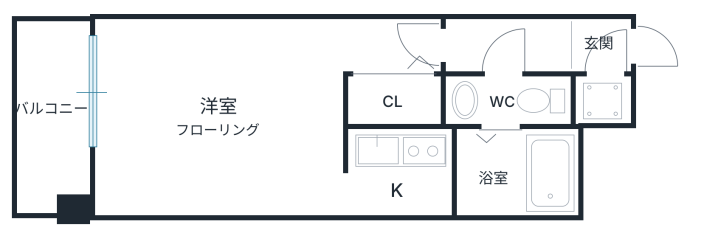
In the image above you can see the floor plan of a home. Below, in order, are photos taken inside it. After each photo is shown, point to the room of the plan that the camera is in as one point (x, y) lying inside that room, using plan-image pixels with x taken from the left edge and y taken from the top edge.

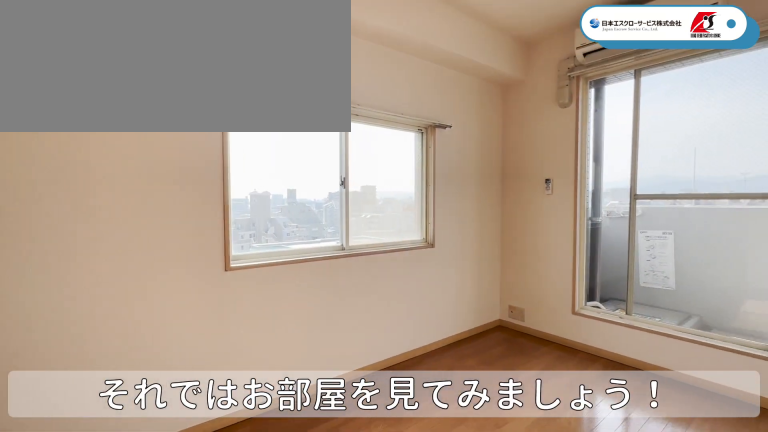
(220, 118)
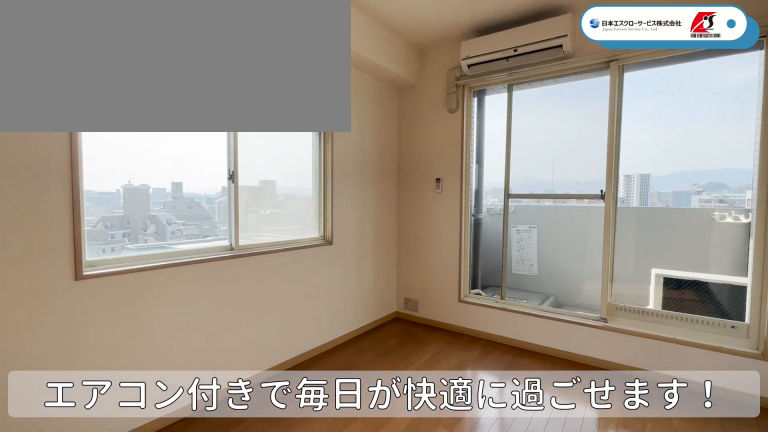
(220, 118)
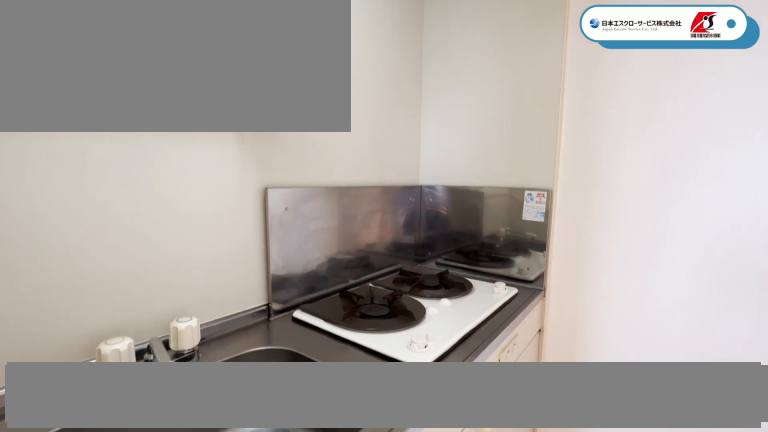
(397, 174)
